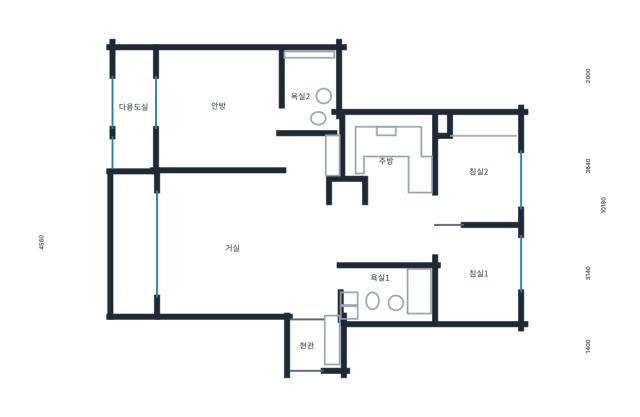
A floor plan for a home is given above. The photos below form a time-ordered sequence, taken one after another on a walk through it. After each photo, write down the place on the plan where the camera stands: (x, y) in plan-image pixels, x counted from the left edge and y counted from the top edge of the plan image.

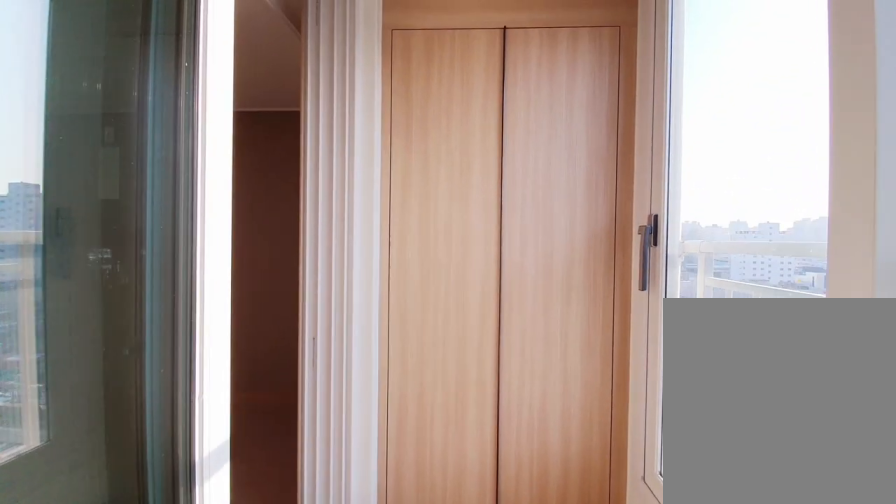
(150, 124)
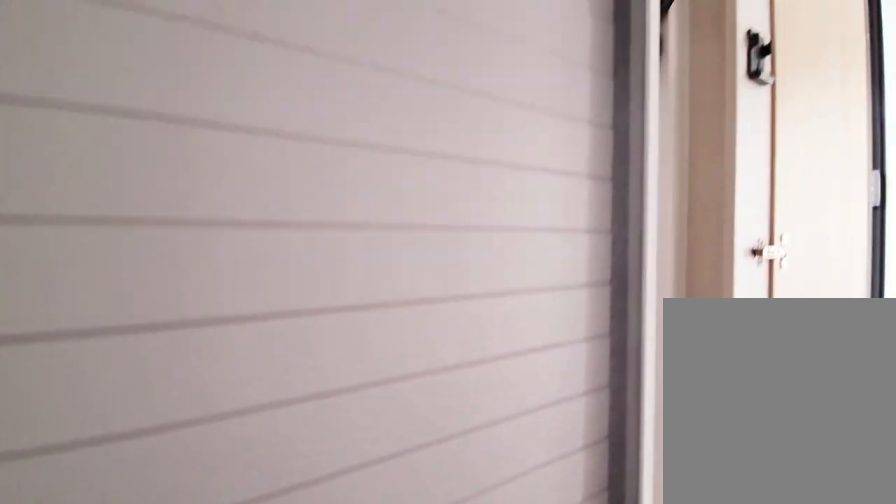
(150, 124)
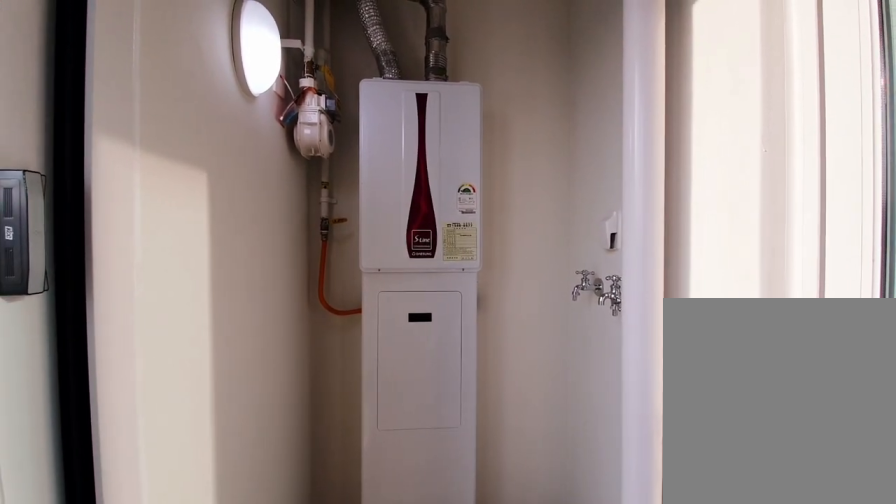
(149, 124)
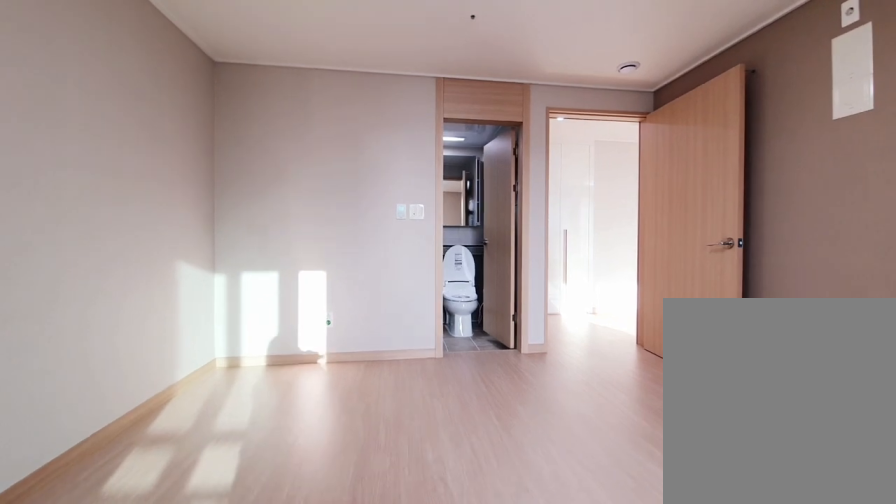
(209, 135)
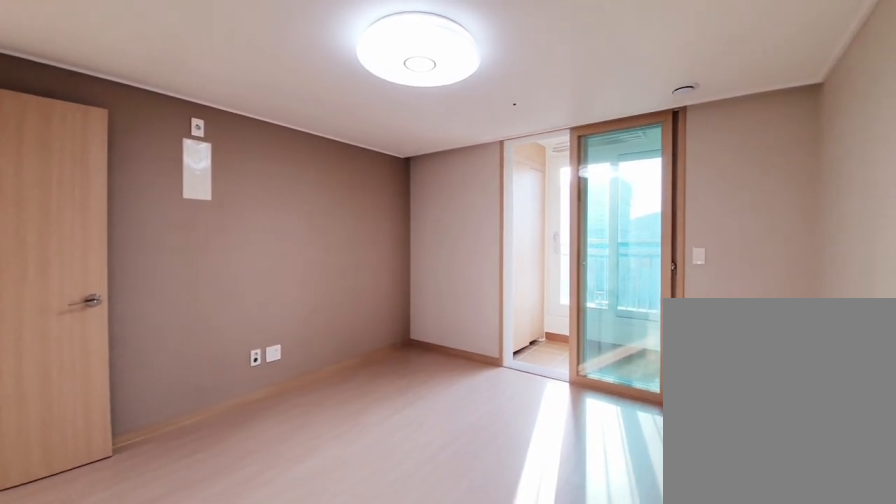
(210, 134)
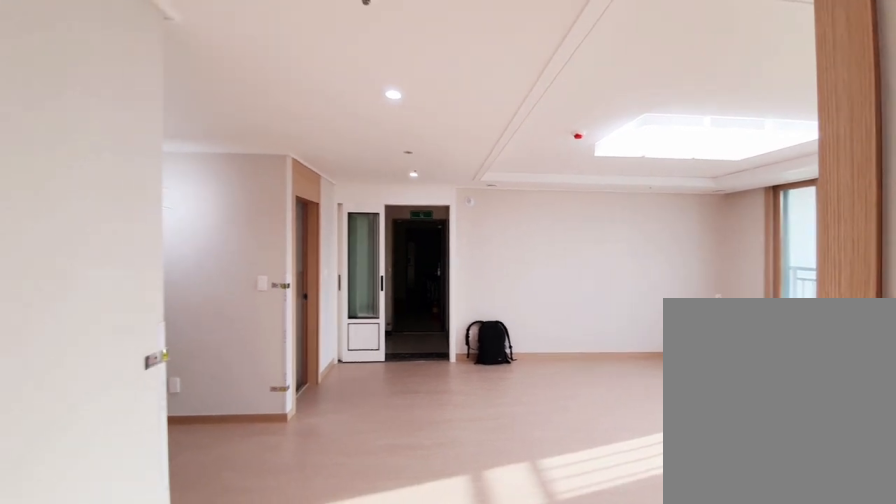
(302, 166)
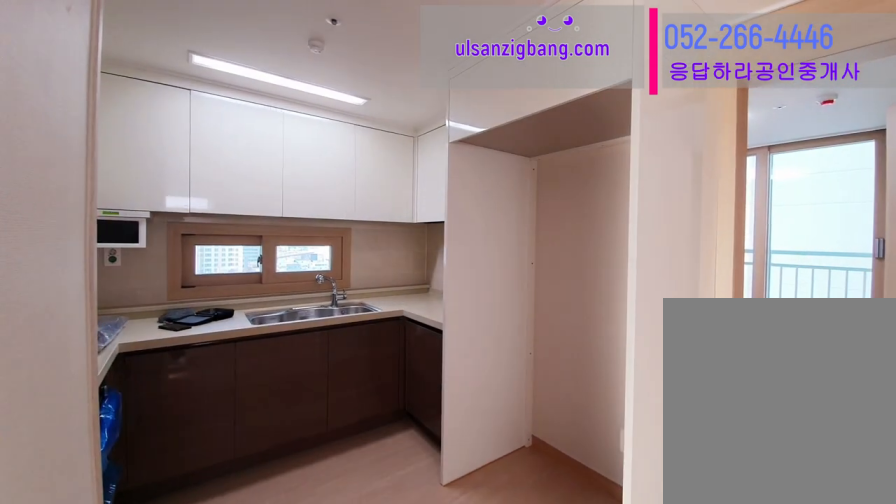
(391, 168)
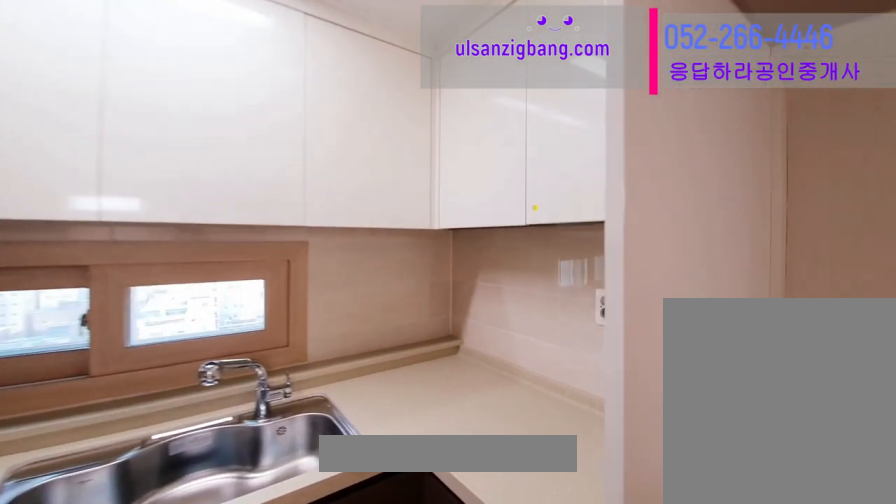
(391, 167)
